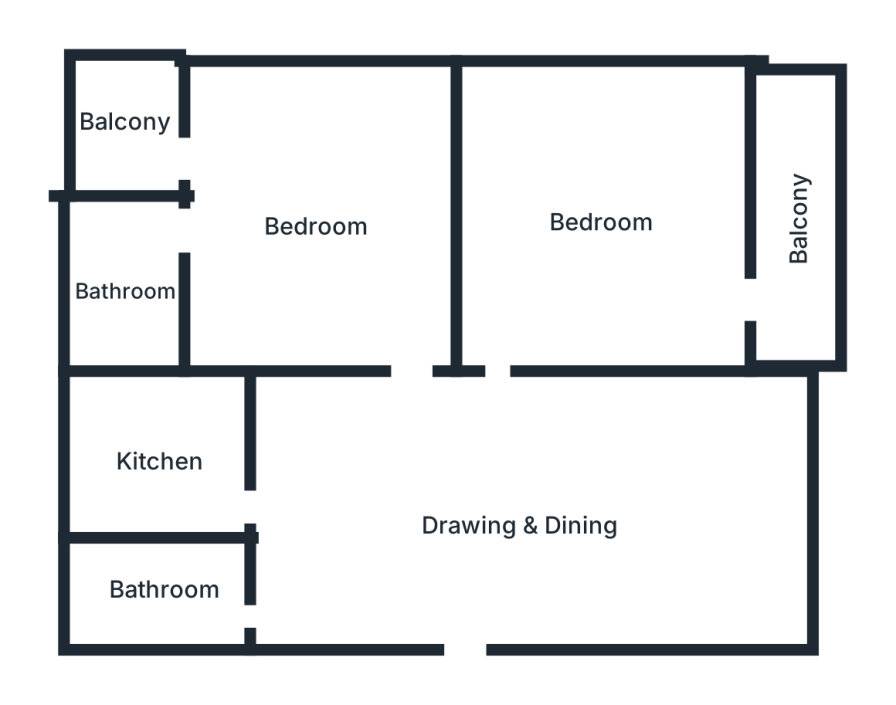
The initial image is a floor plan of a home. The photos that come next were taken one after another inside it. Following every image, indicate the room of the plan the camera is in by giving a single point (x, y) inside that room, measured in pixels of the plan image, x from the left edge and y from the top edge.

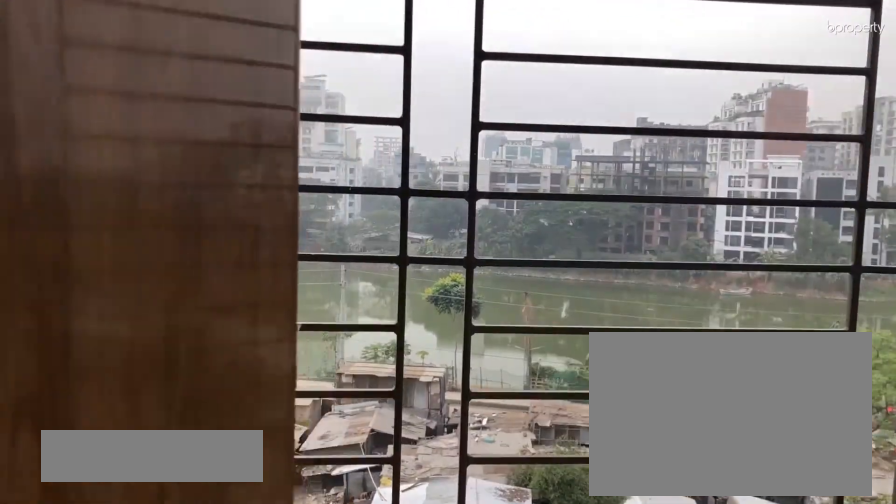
(137, 151)
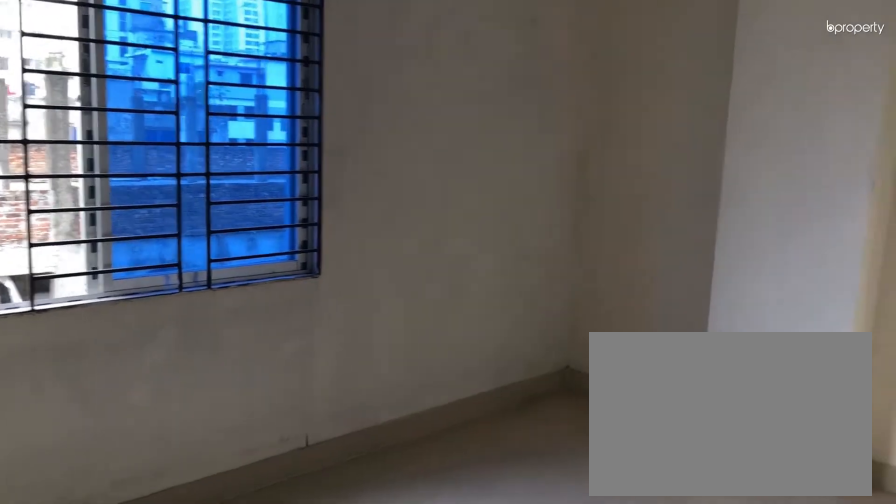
(600, 235)
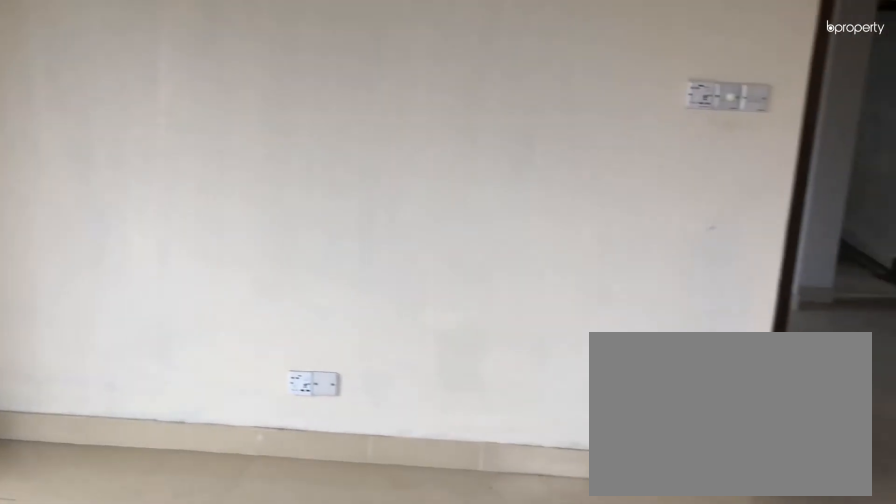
(600, 235)
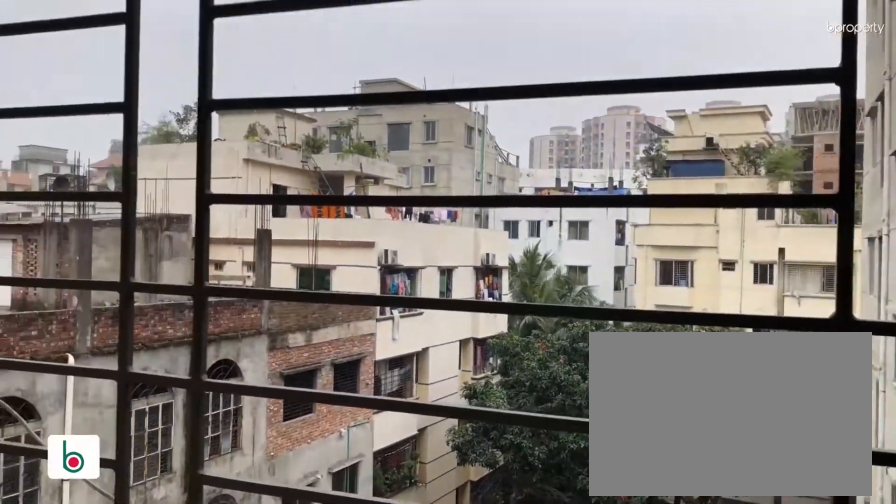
(800, 226)
